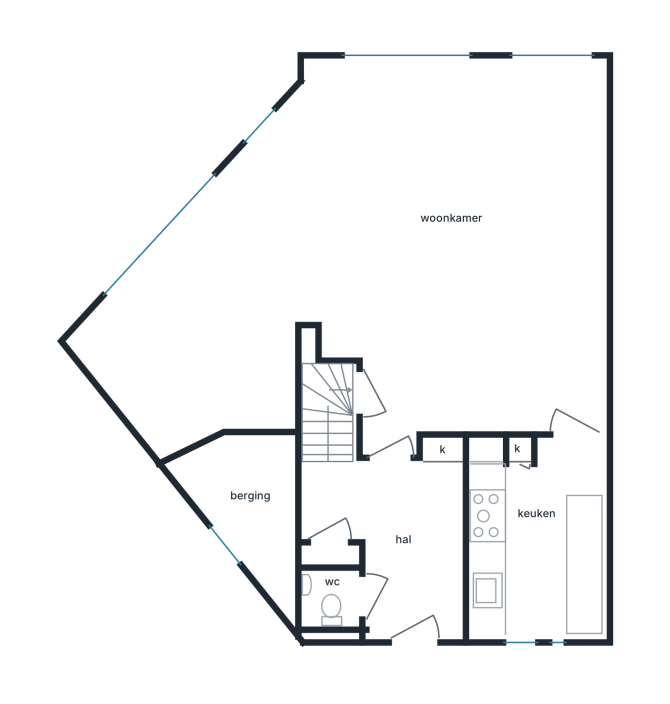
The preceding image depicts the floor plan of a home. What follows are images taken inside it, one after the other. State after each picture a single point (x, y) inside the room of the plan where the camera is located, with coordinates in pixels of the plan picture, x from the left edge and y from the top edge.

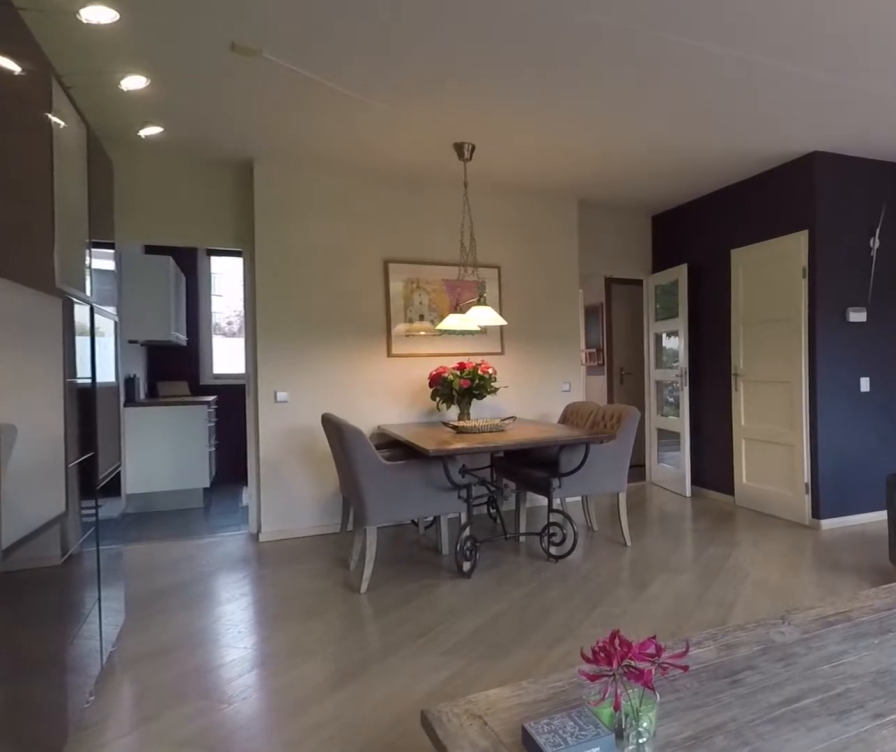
(430, 322)
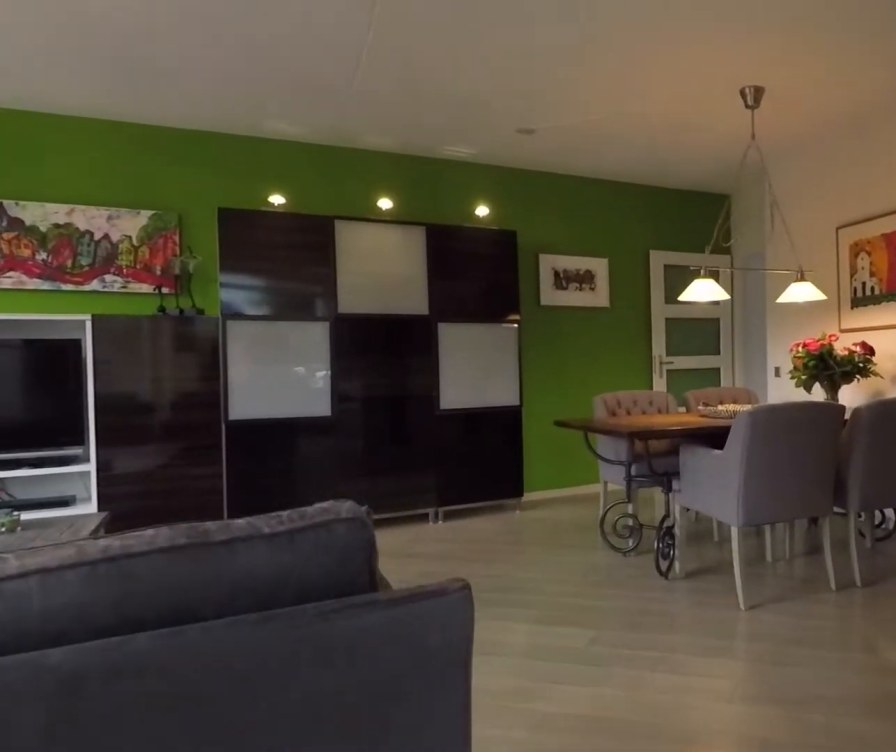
(430, 322)
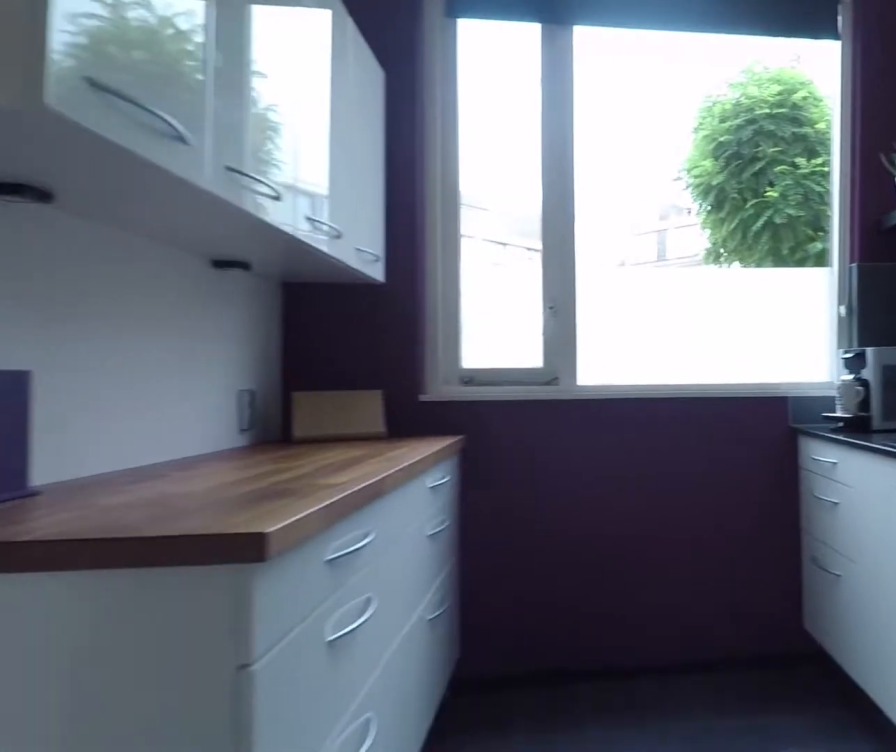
(538, 543)
